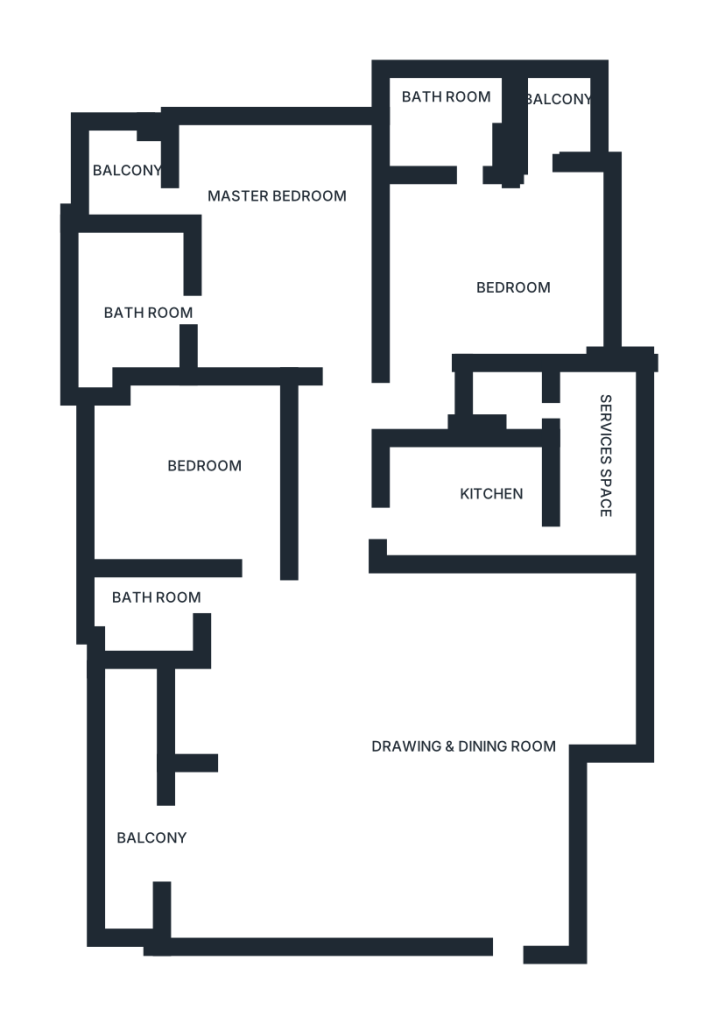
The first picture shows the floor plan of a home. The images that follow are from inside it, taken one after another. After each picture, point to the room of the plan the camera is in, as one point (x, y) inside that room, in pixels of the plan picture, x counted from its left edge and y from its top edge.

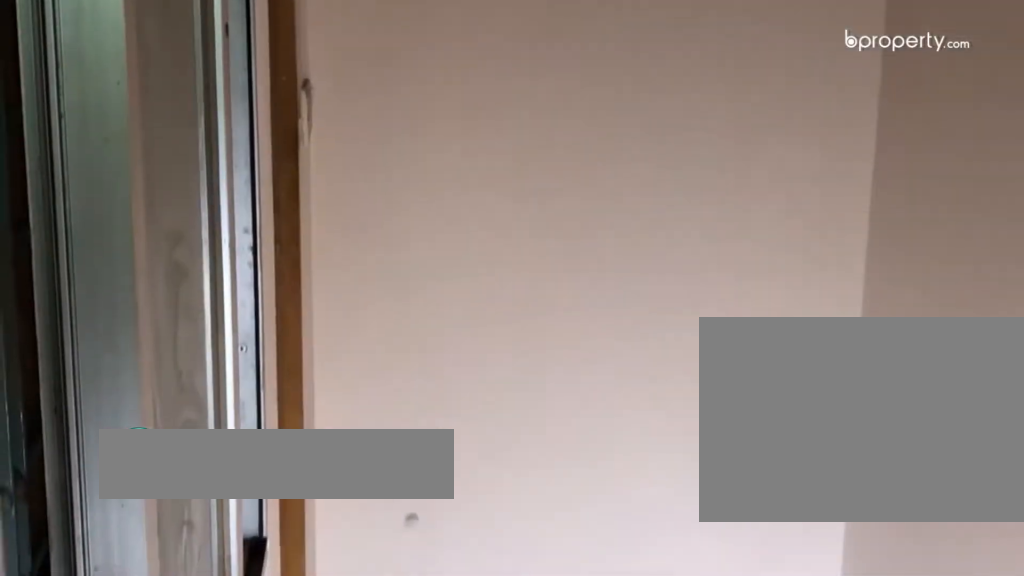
(608, 441)
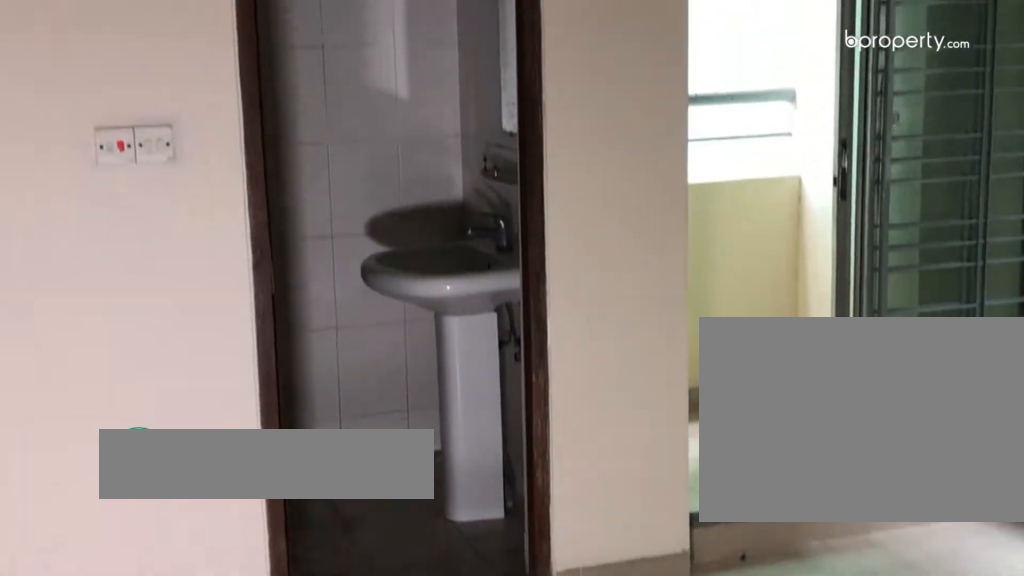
(471, 253)
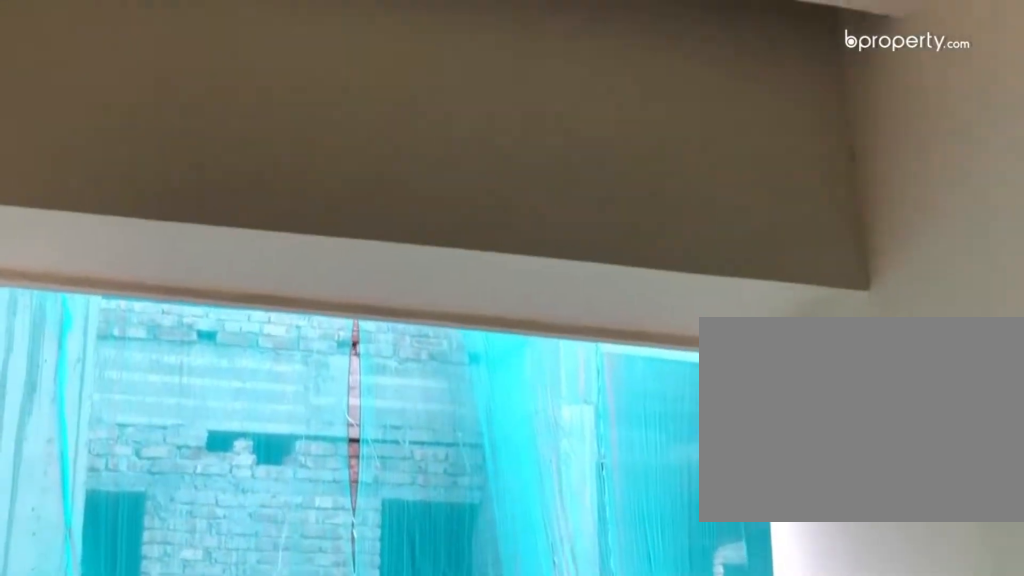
(545, 122)
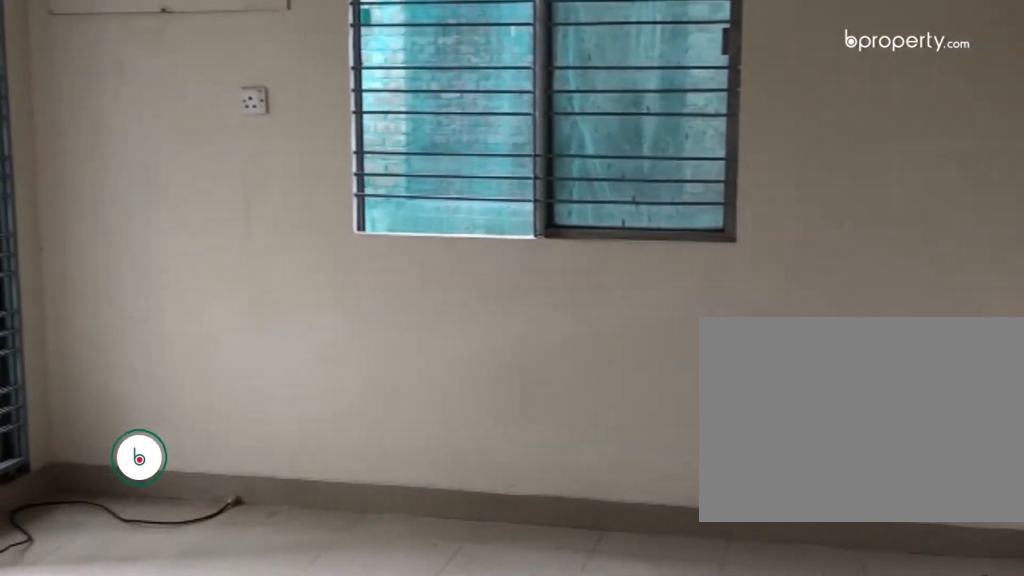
(285, 274)
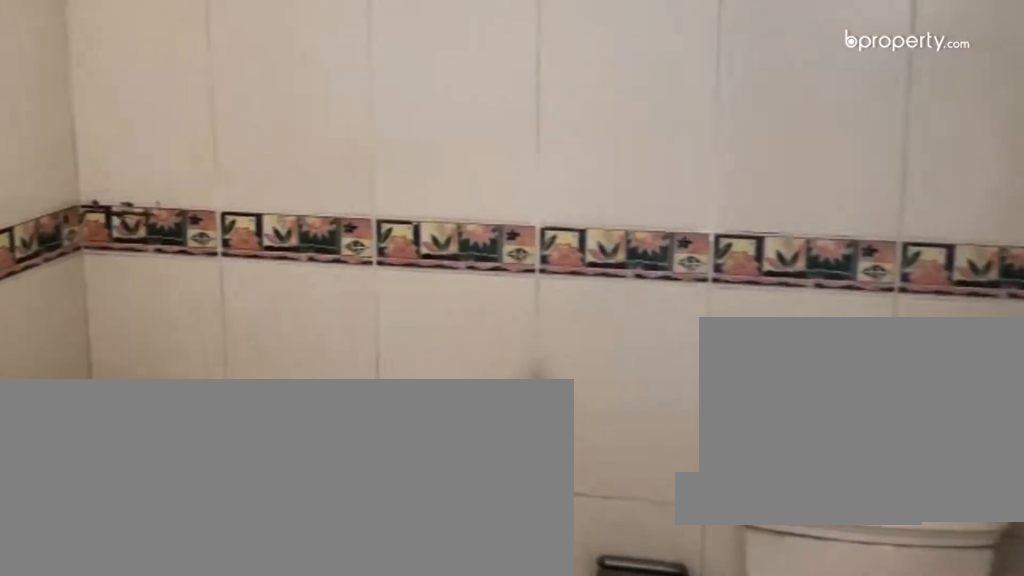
(149, 302)
